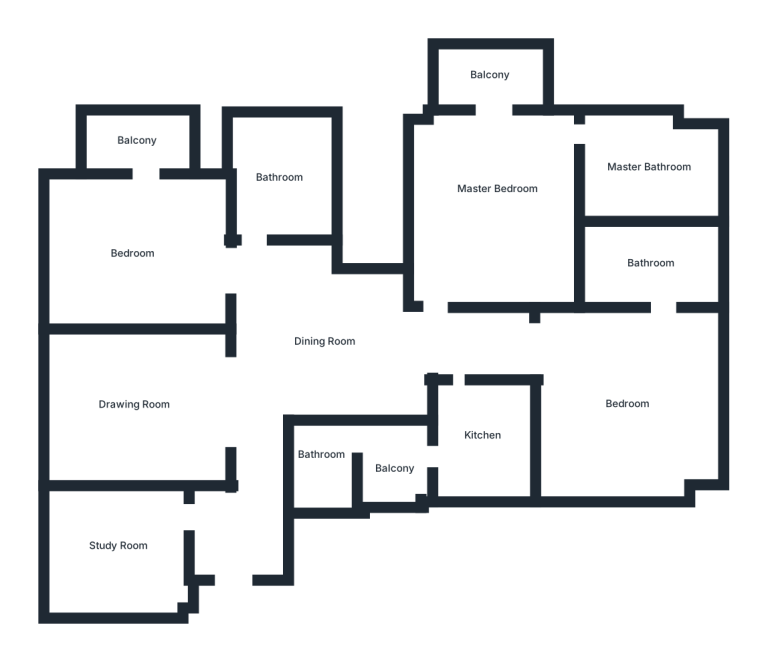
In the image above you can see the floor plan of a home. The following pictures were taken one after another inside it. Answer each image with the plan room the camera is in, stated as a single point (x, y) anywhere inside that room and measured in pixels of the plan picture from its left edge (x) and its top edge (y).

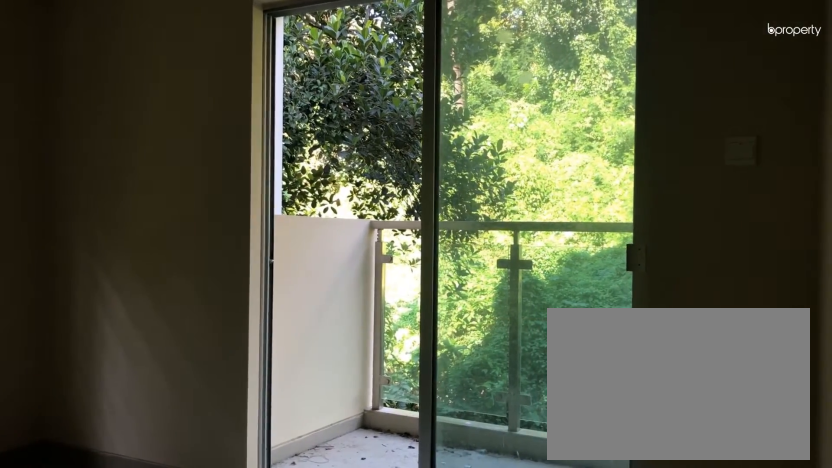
(132, 254)
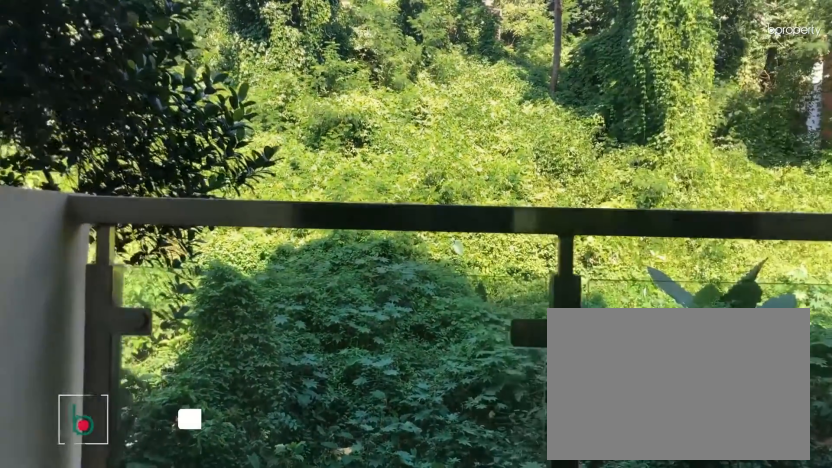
(136, 141)
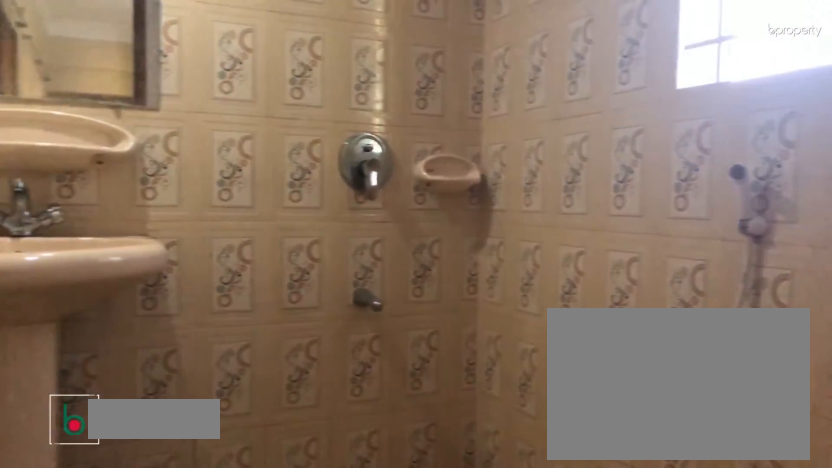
(280, 176)
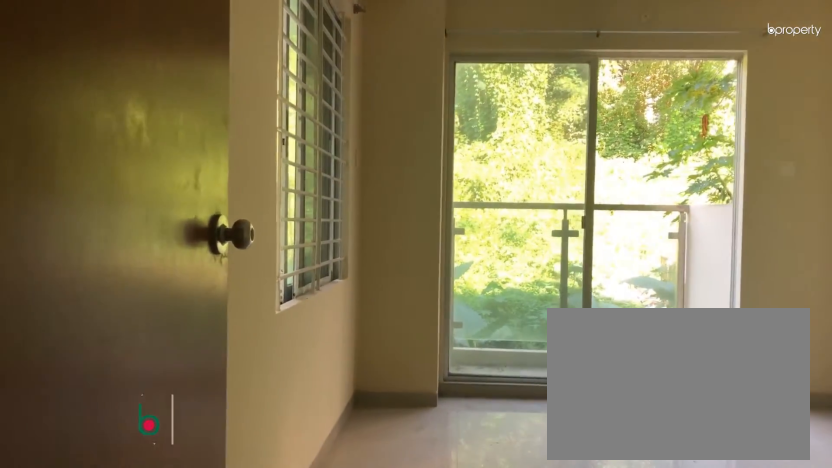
(500, 190)
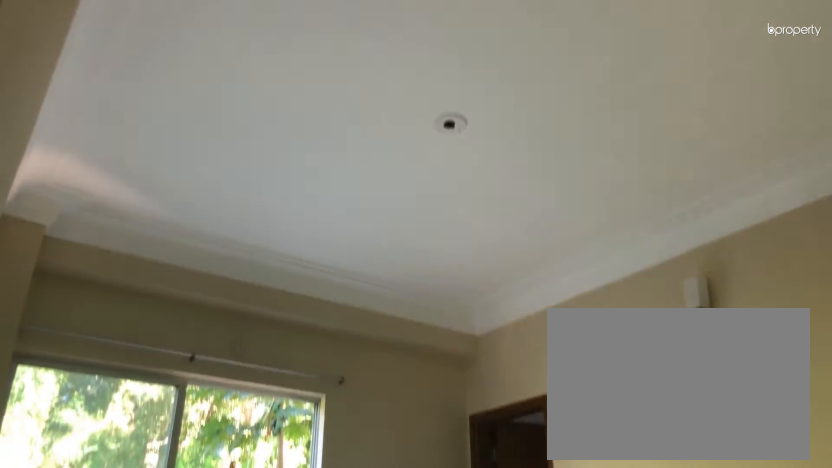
(500, 190)
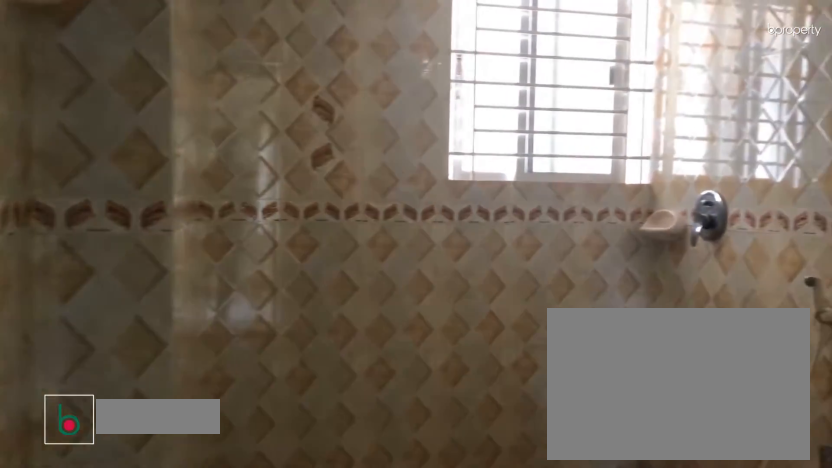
(648, 167)
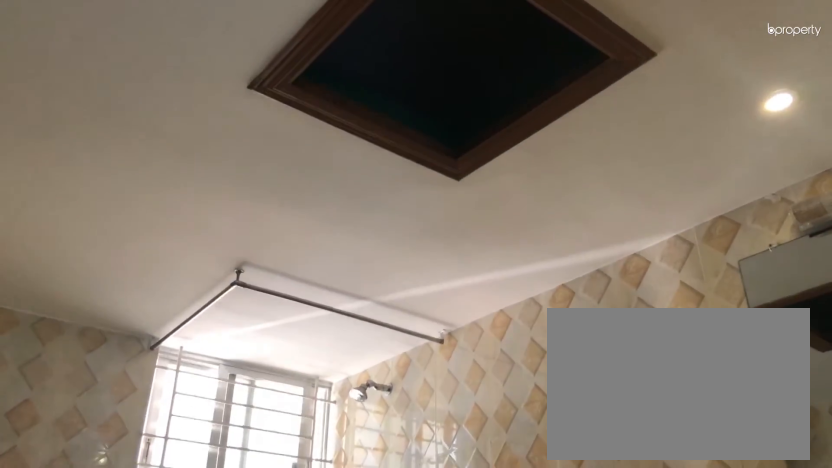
(648, 167)
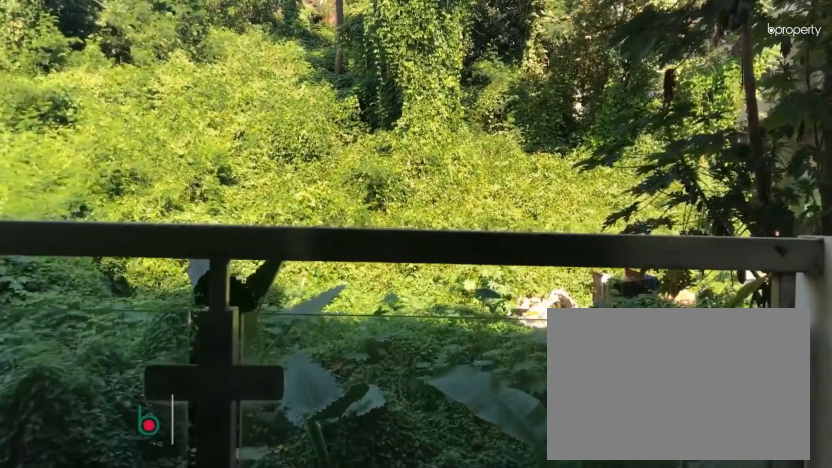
(491, 74)
